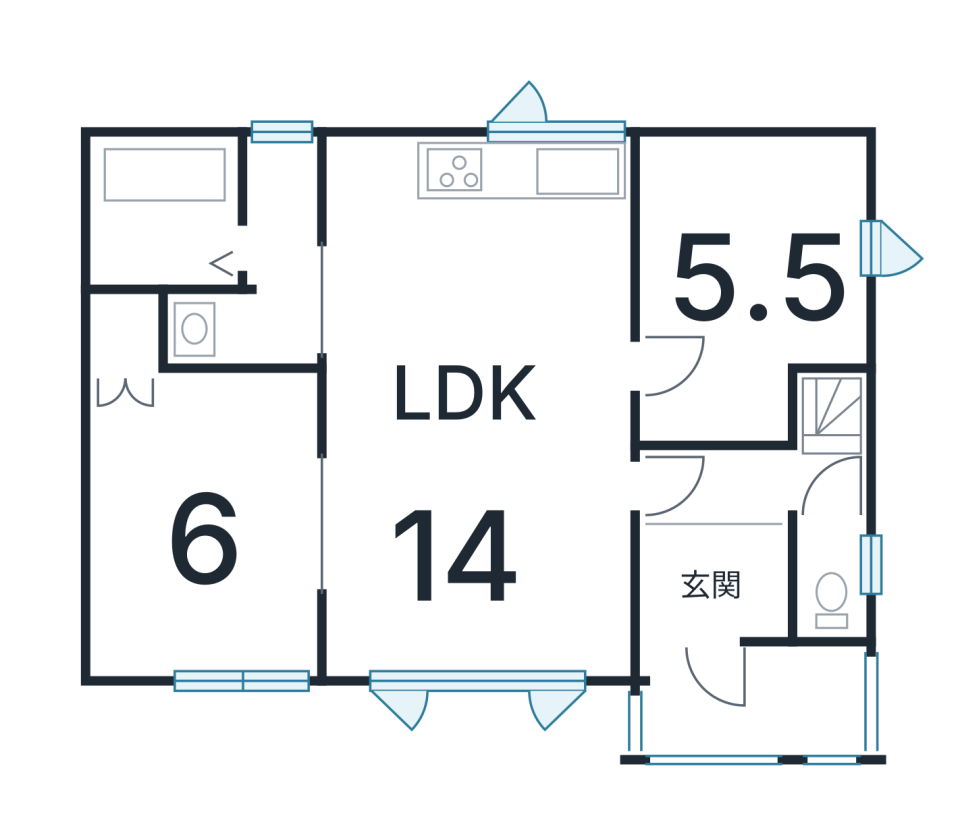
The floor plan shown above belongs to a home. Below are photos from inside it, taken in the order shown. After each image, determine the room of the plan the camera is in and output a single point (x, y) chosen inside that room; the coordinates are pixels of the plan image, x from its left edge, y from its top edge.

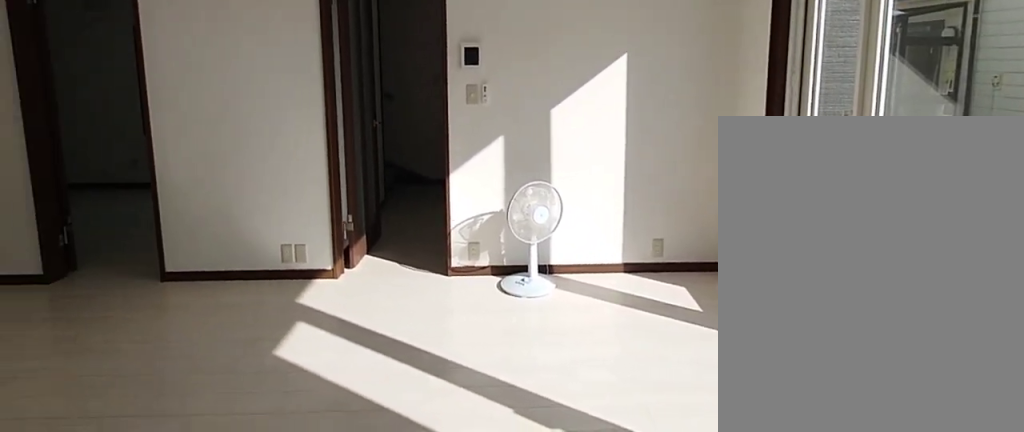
(476, 535)
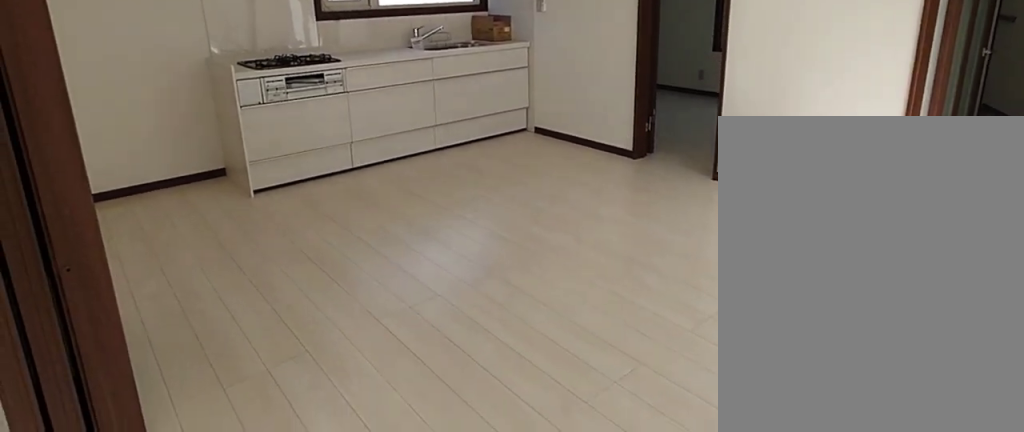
(476, 535)
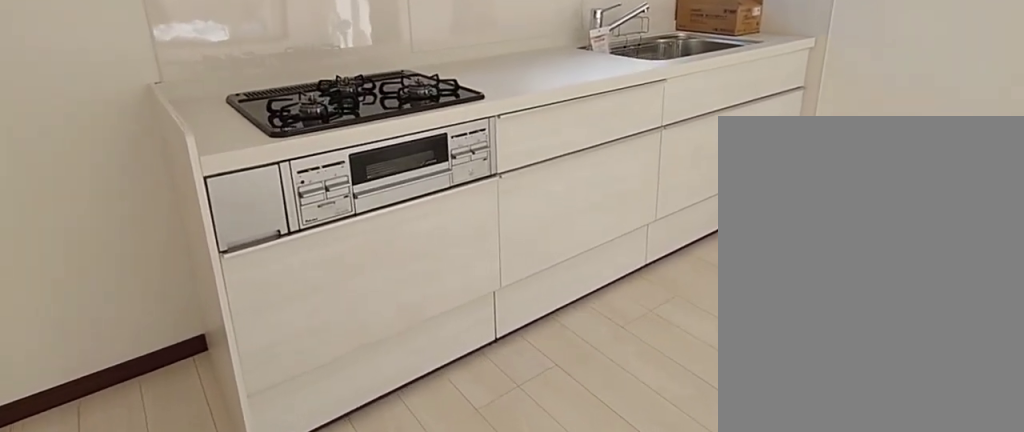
(479, 251)
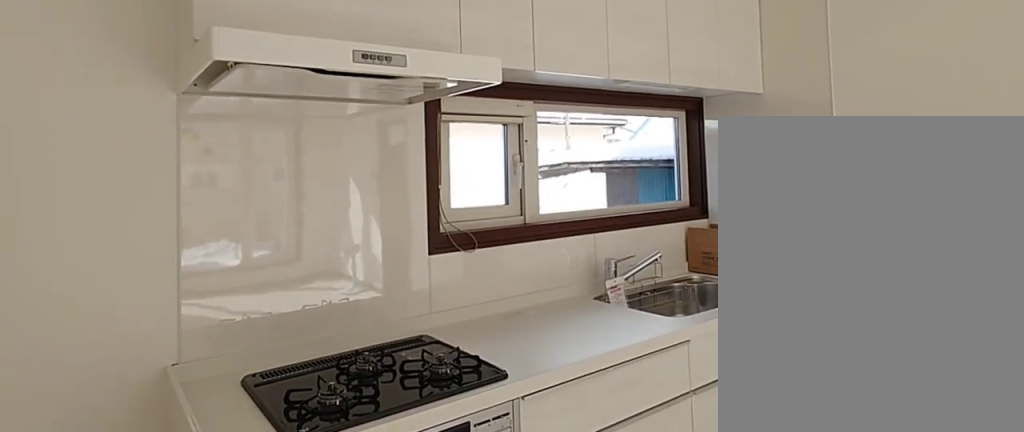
(479, 251)
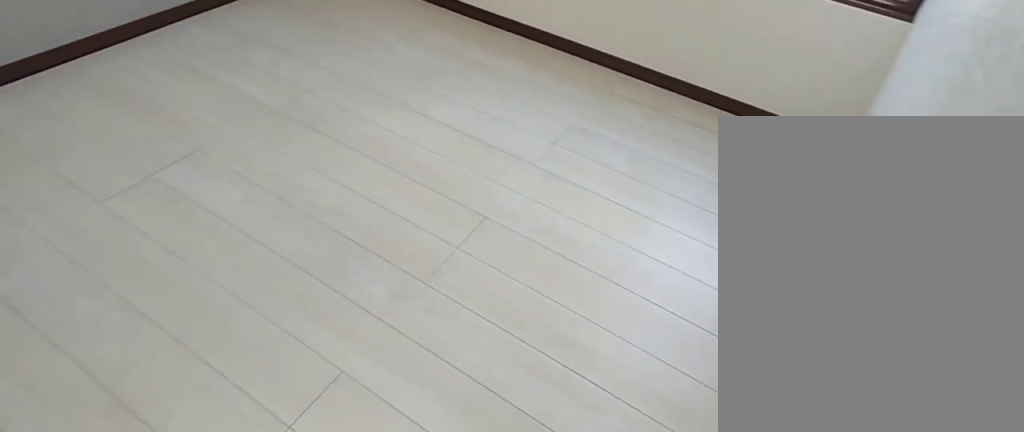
(758, 249)
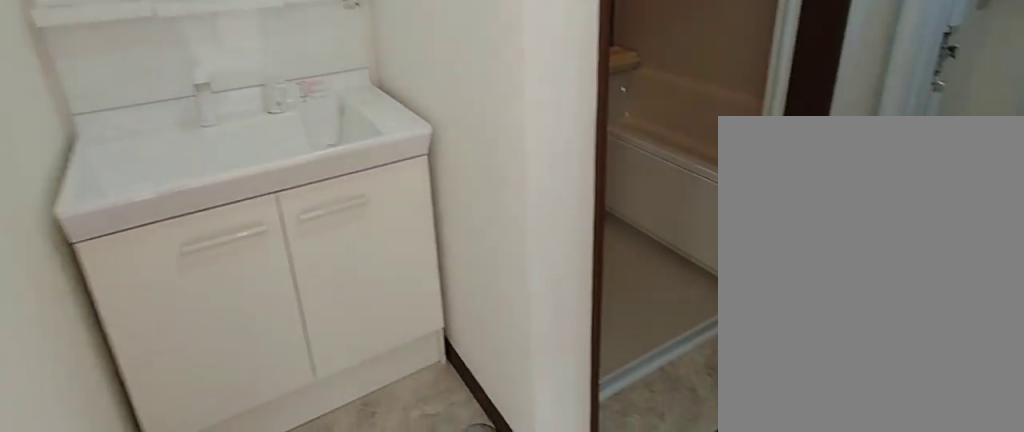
(284, 284)
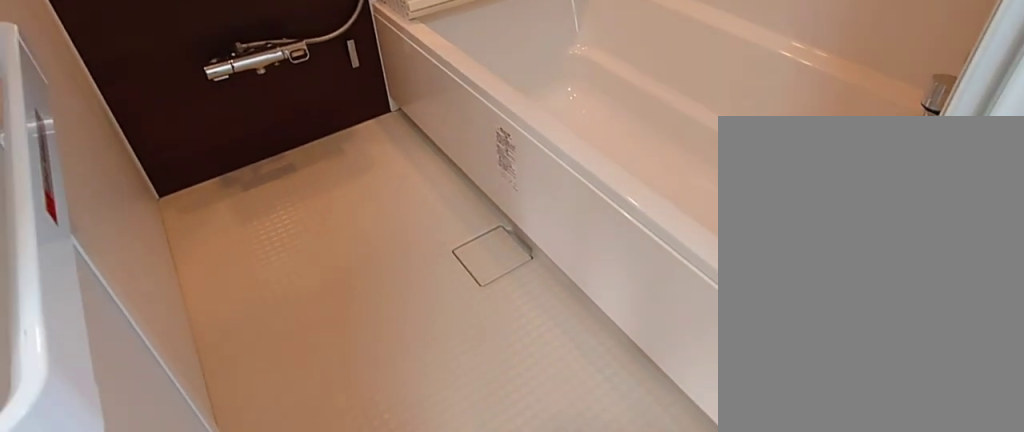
(160, 246)
